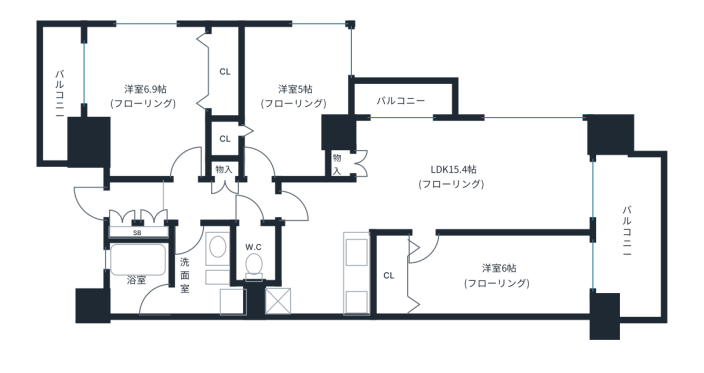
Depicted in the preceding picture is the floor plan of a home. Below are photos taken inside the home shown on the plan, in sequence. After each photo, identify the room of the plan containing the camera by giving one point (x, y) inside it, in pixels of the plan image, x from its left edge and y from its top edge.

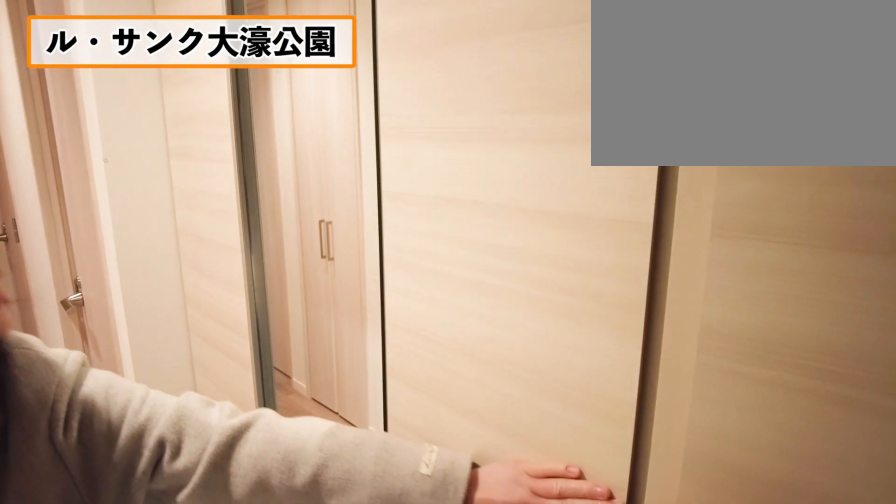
(127, 205)
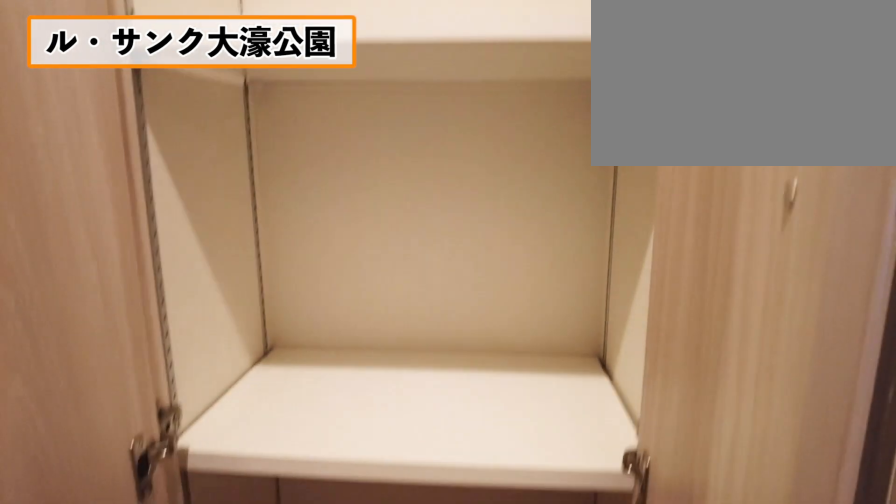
(224, 197)
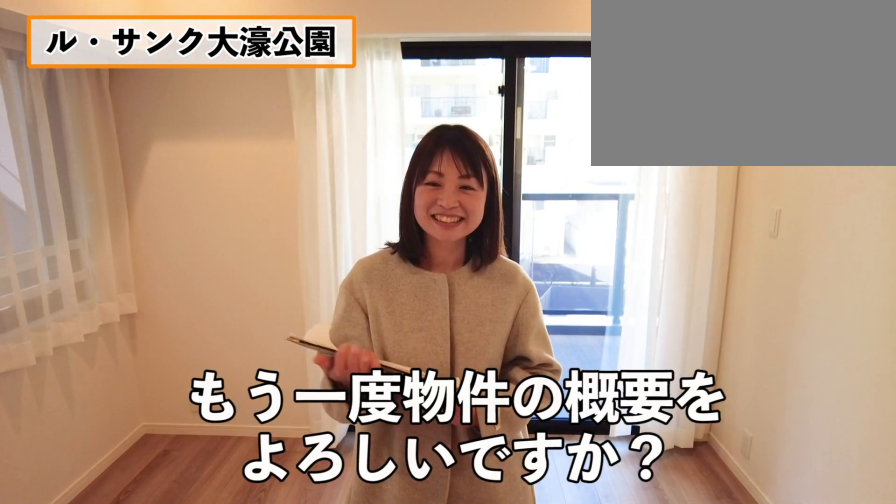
(463, 180)
